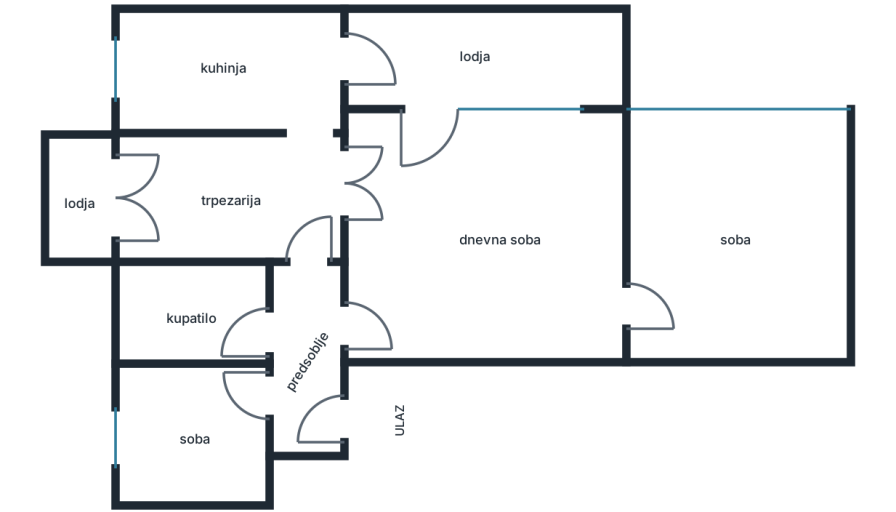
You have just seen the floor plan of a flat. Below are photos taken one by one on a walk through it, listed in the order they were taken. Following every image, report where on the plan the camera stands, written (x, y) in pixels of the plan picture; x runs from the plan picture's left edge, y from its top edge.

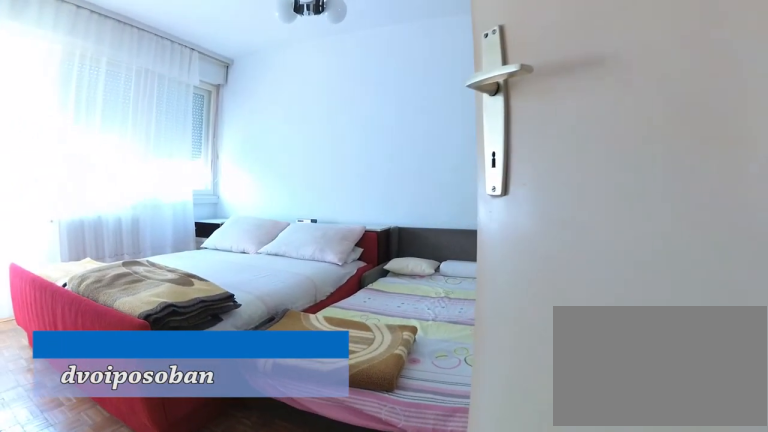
(613, 331)
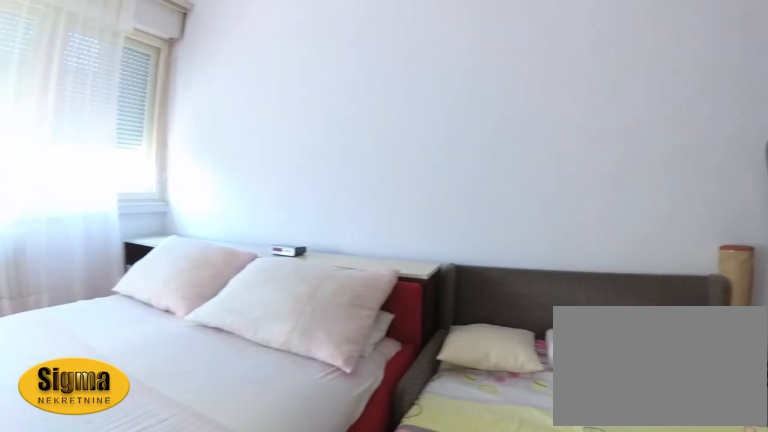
(737, 331)
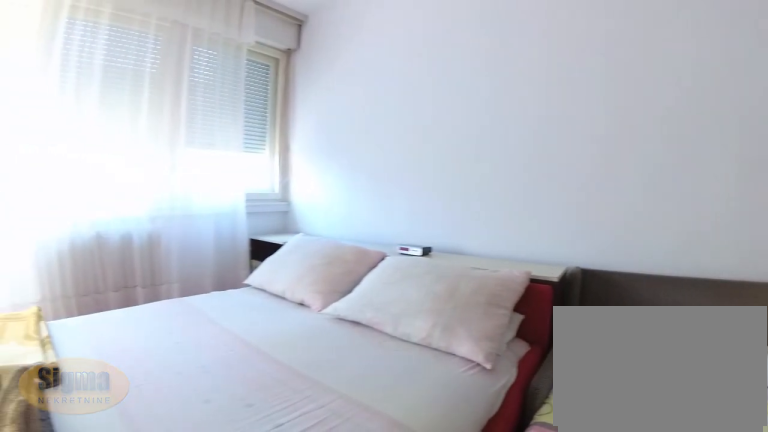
(737, 332)
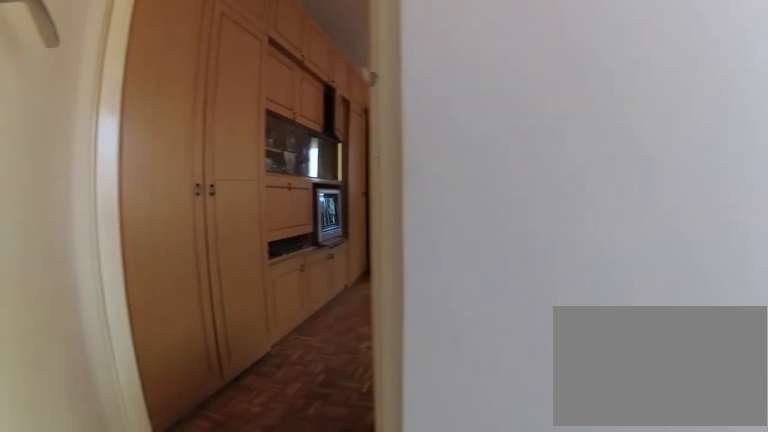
(732, 317)
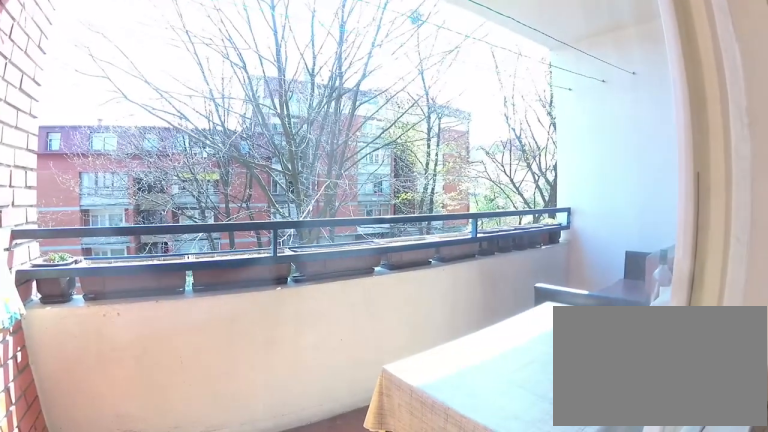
(384, 145)
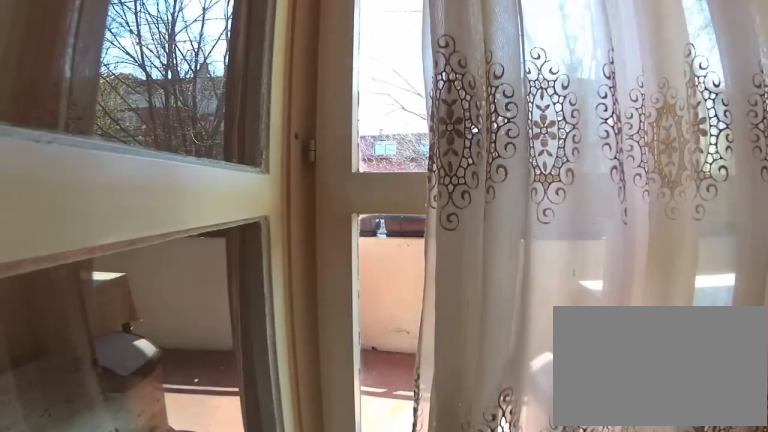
(395, 210)
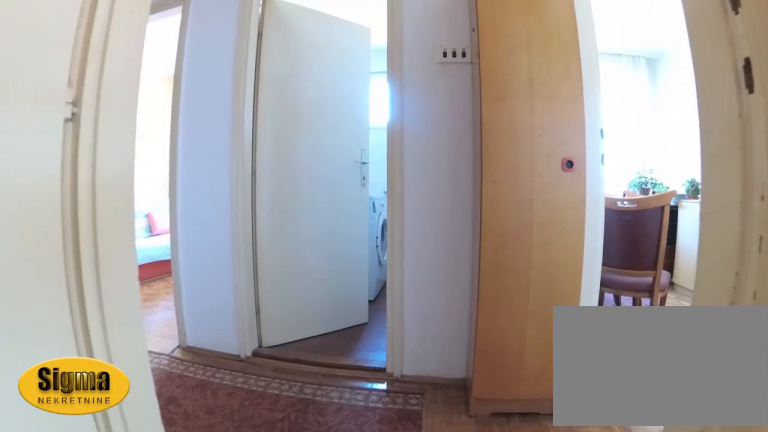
(398, 318)
